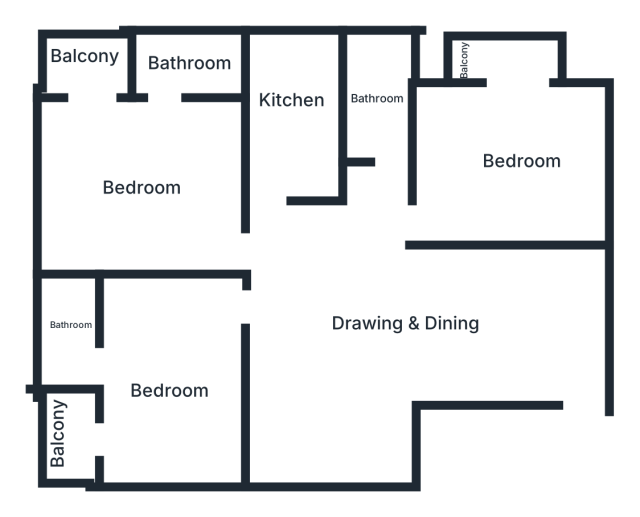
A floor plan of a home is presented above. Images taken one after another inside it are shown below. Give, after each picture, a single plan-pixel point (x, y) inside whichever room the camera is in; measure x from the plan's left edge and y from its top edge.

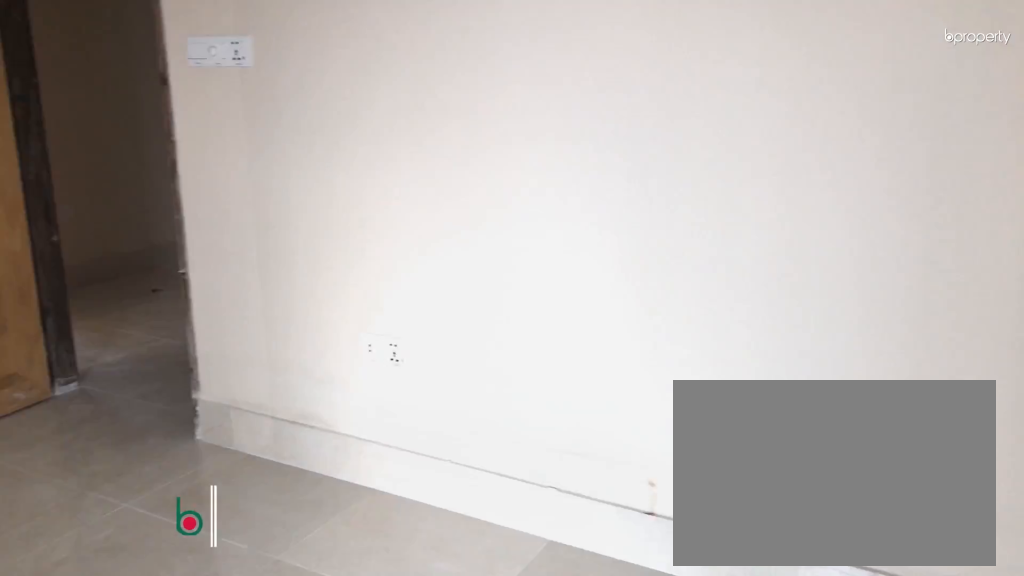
(171, 378)
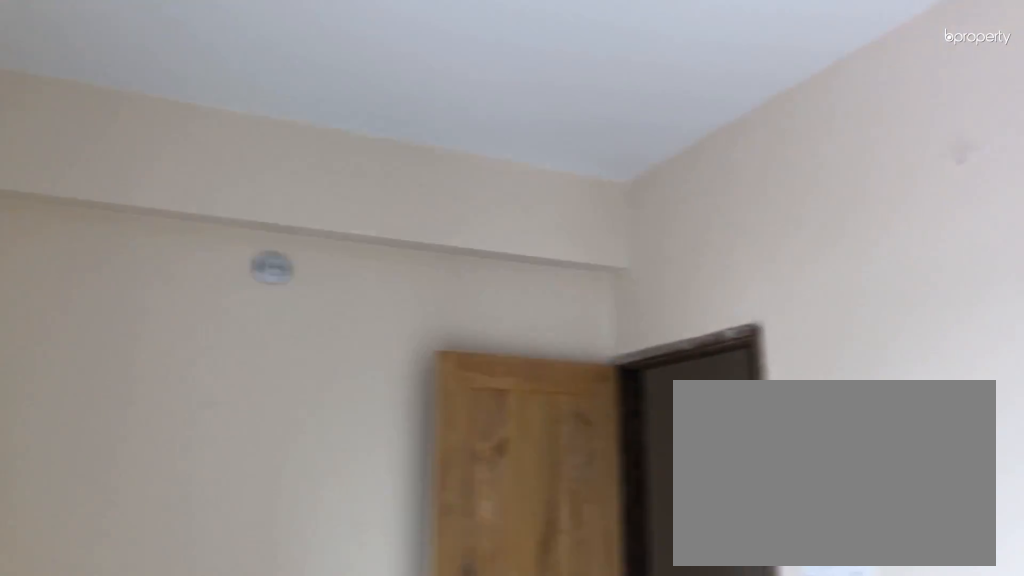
(171, 378)
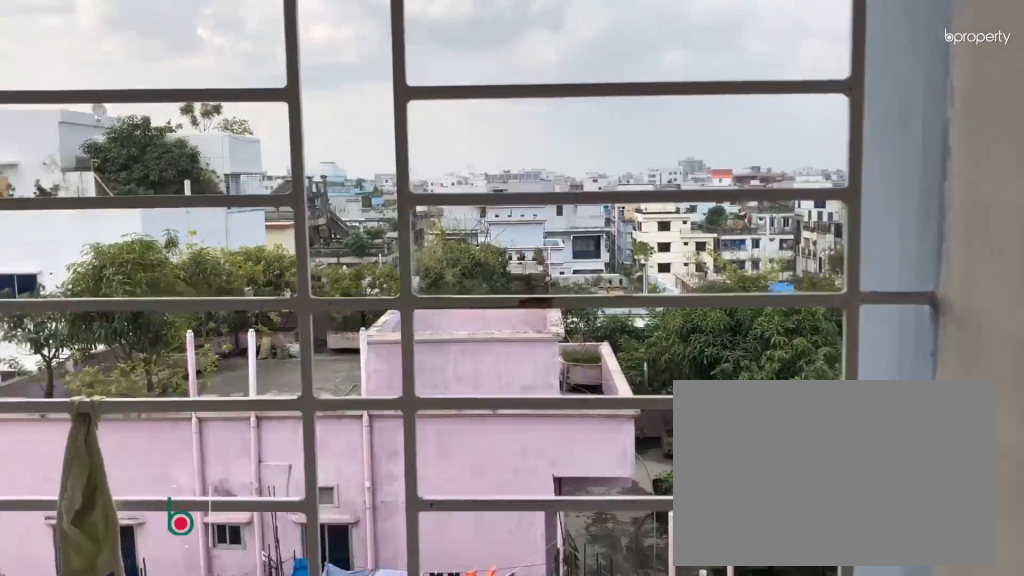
(68, 435)
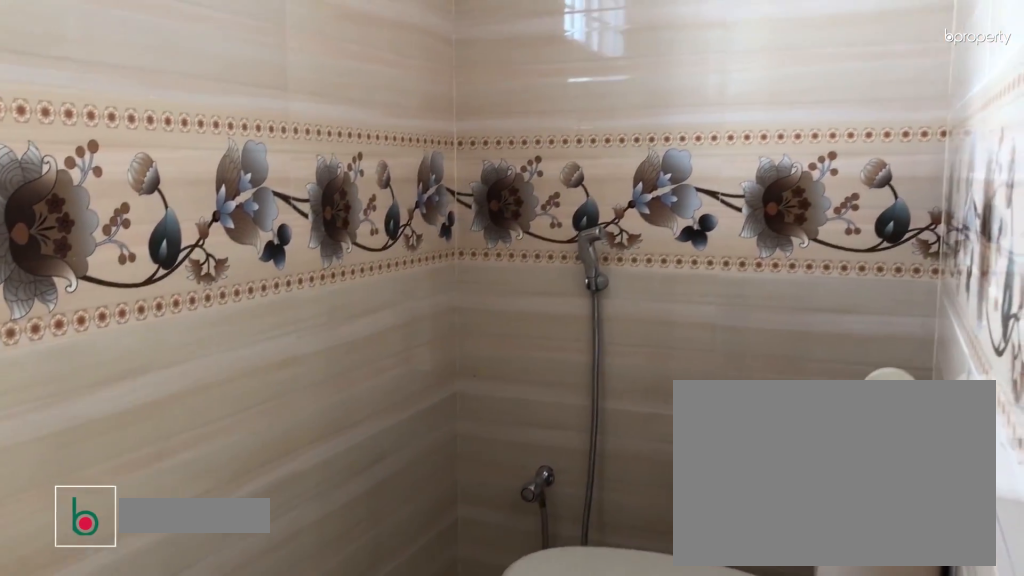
(66, 328)
